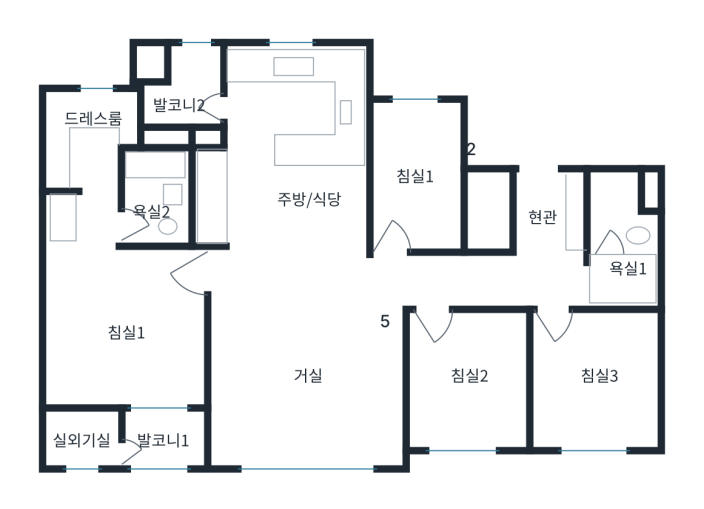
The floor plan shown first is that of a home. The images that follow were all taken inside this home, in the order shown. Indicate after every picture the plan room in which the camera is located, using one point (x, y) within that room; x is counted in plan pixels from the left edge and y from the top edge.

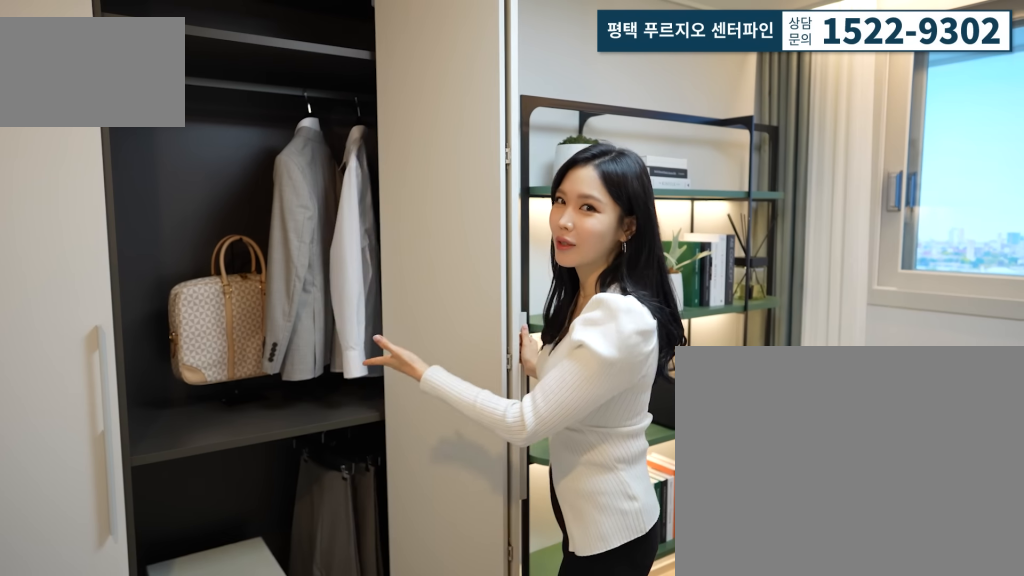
(472, 397)
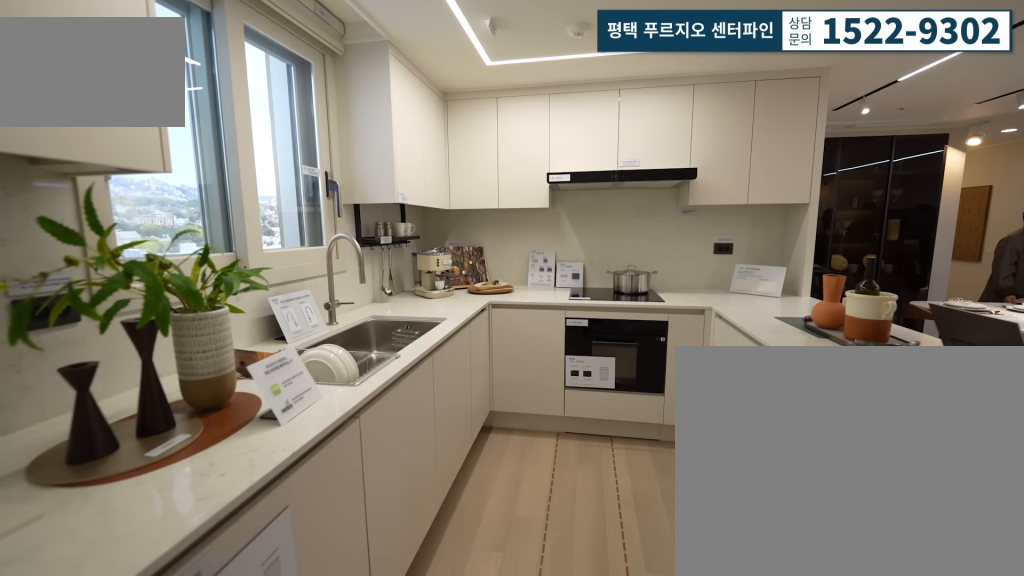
(301, 170)
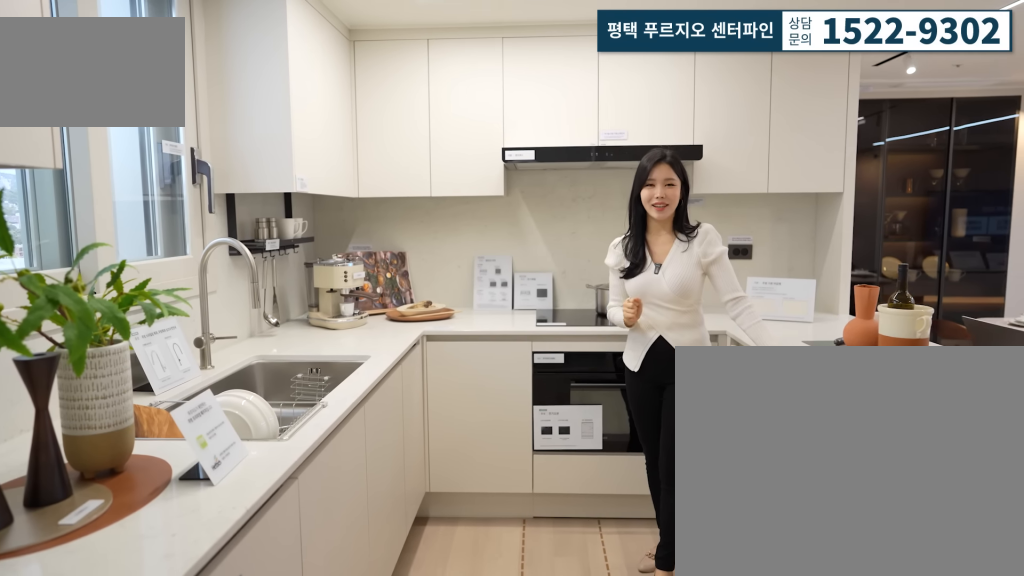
(301, 170)
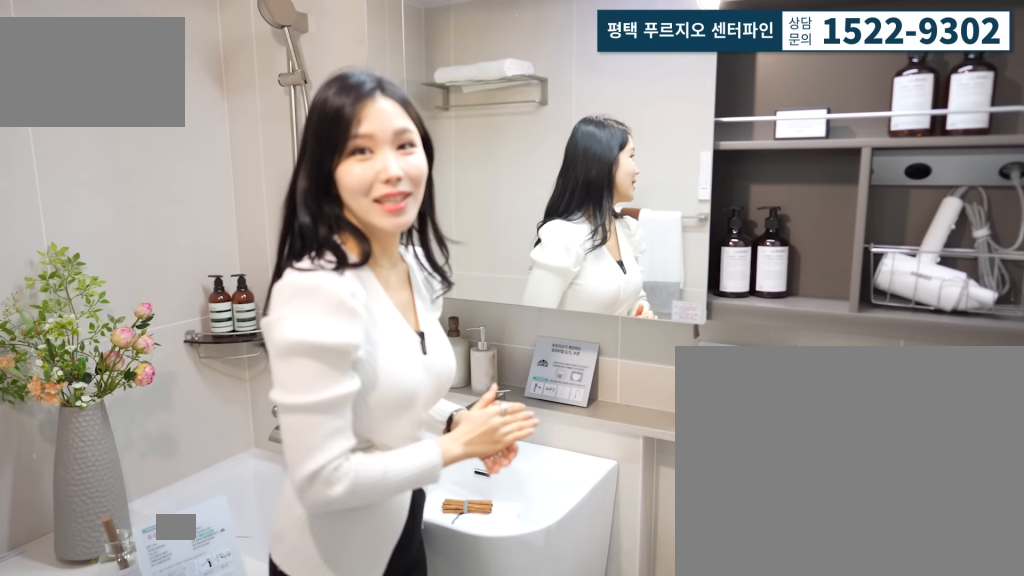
(154, 221)
